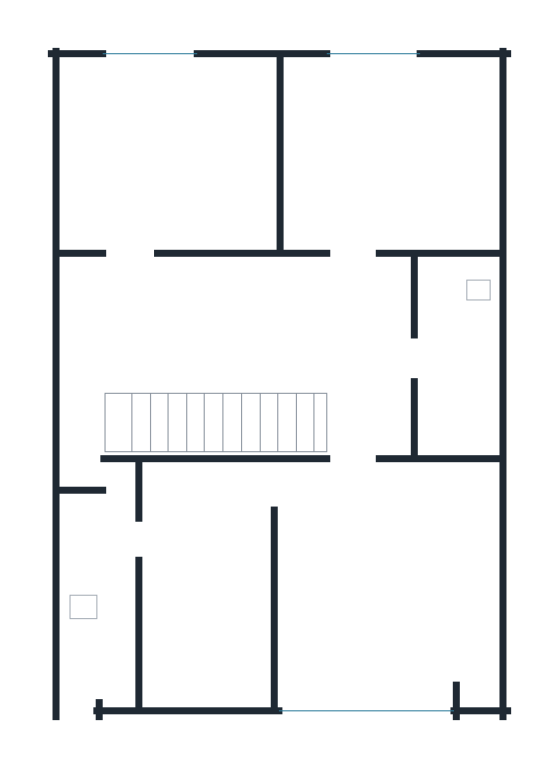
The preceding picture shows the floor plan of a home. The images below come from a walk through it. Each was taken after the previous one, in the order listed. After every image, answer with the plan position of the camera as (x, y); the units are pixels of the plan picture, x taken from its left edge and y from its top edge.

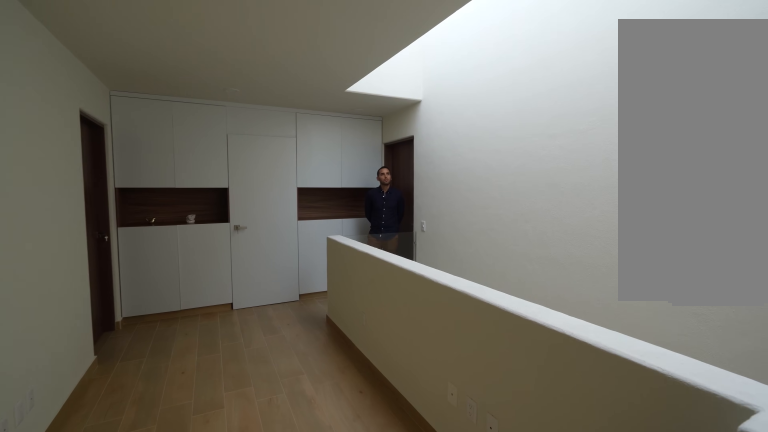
(74, 331)
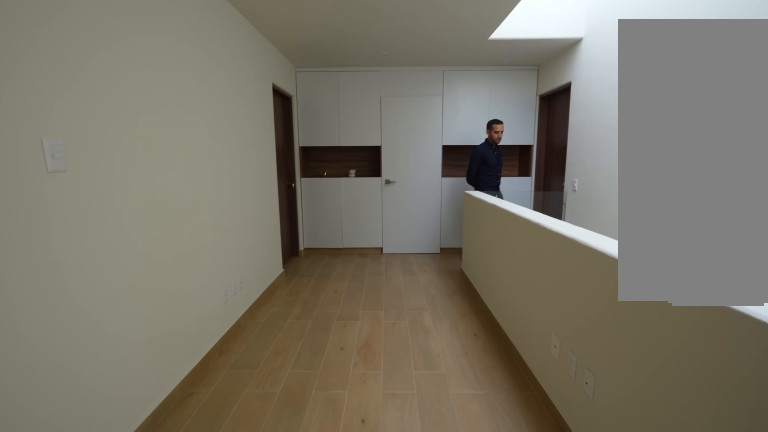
(85, 319)
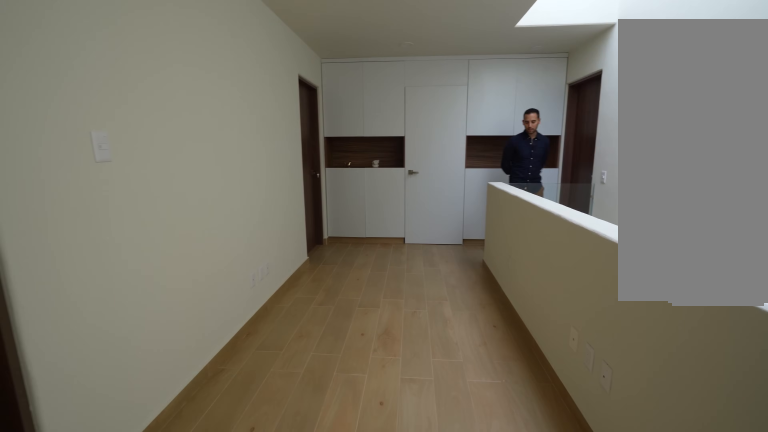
(82, 332)
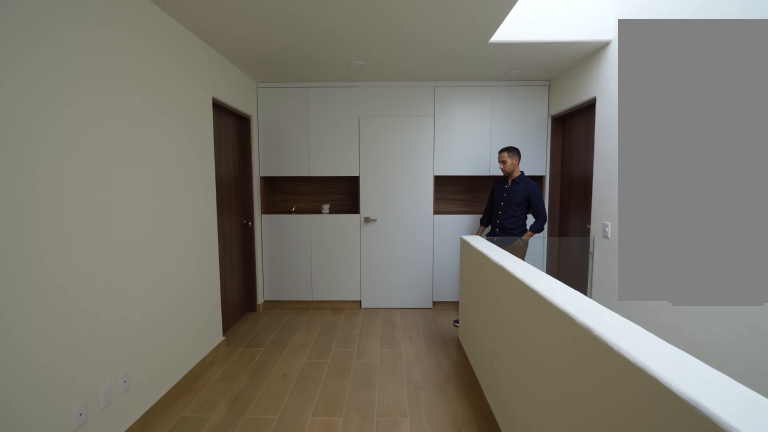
(123, 331)
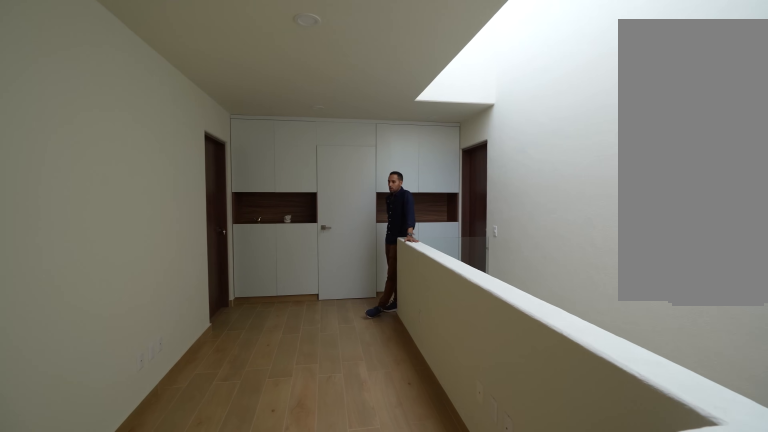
(86, 361)
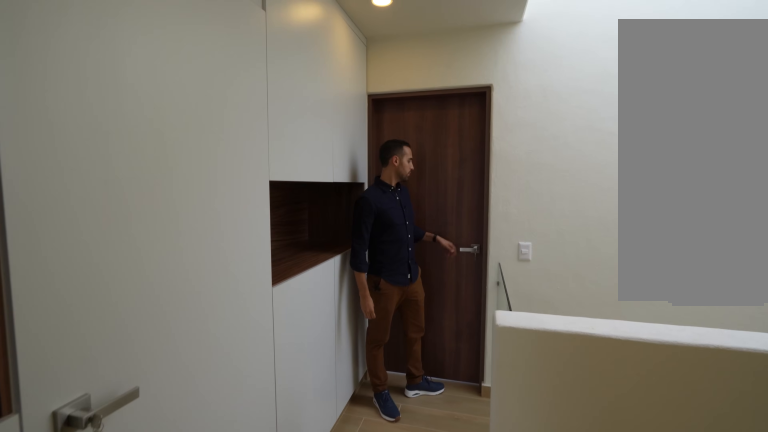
(303, 303)
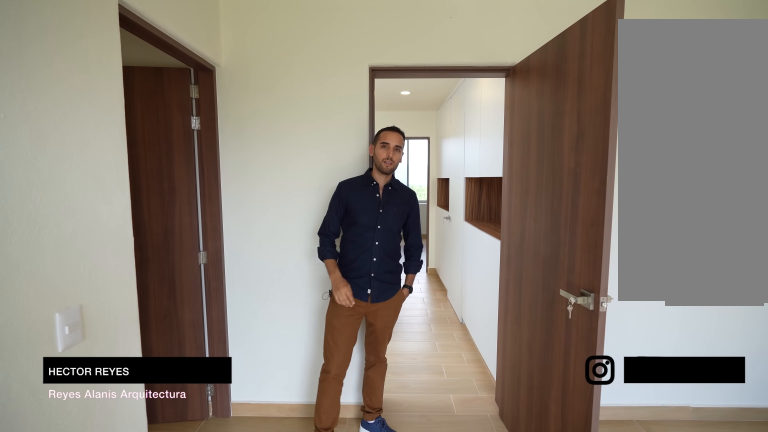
(366, 664)
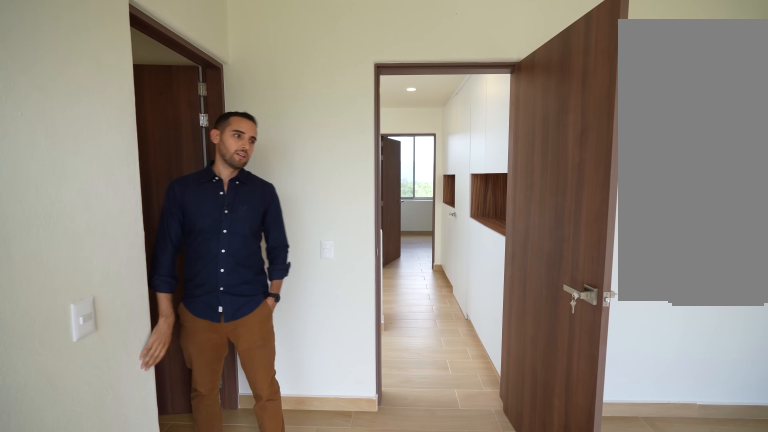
(359, 632)
